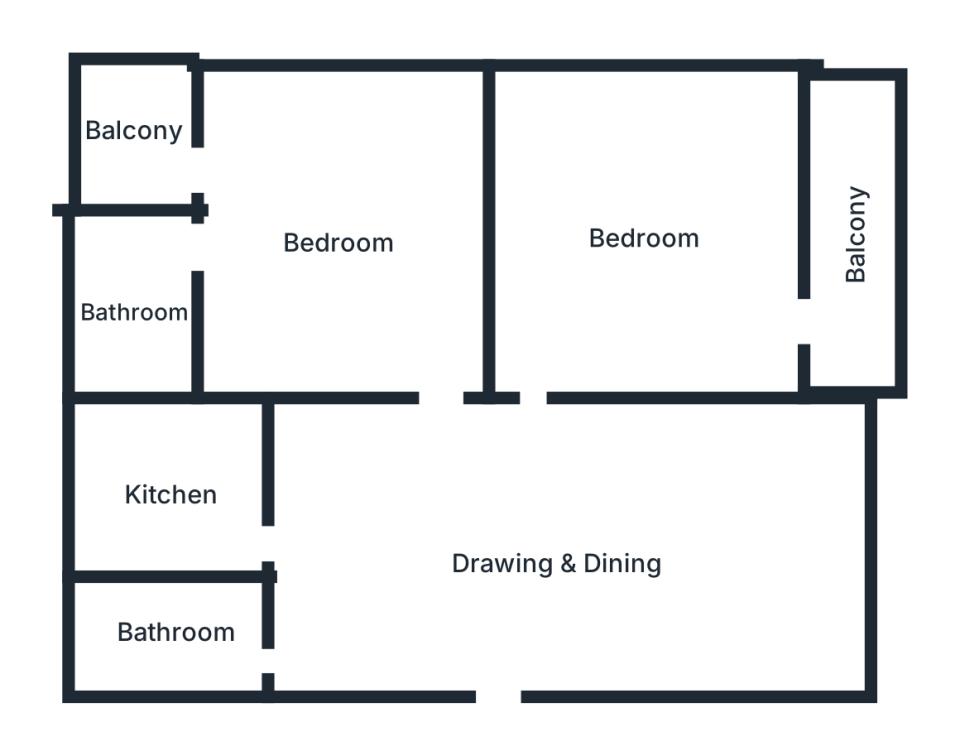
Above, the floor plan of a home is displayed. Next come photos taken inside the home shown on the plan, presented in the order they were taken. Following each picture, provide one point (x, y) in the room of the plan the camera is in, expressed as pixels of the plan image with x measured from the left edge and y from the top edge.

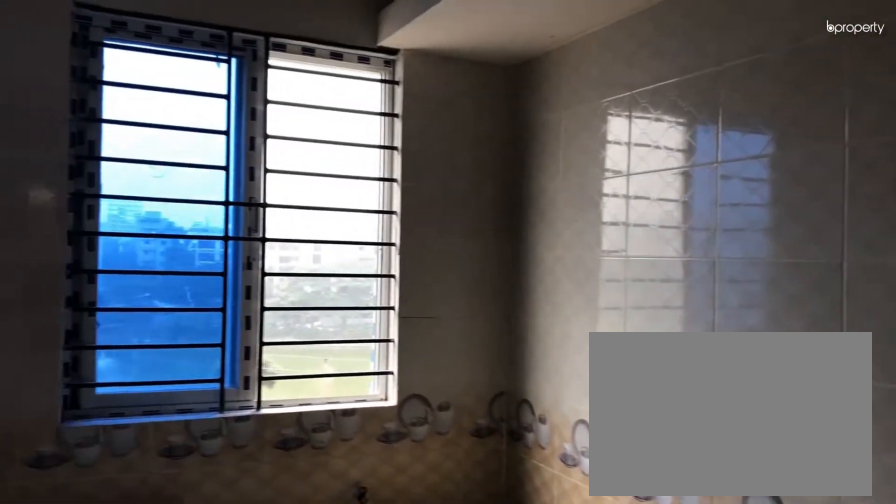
(173, 497)
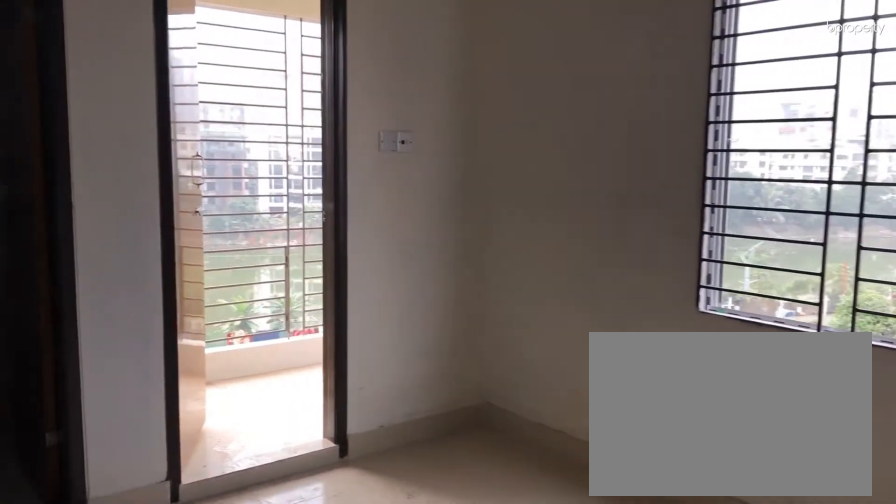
(324, 240)
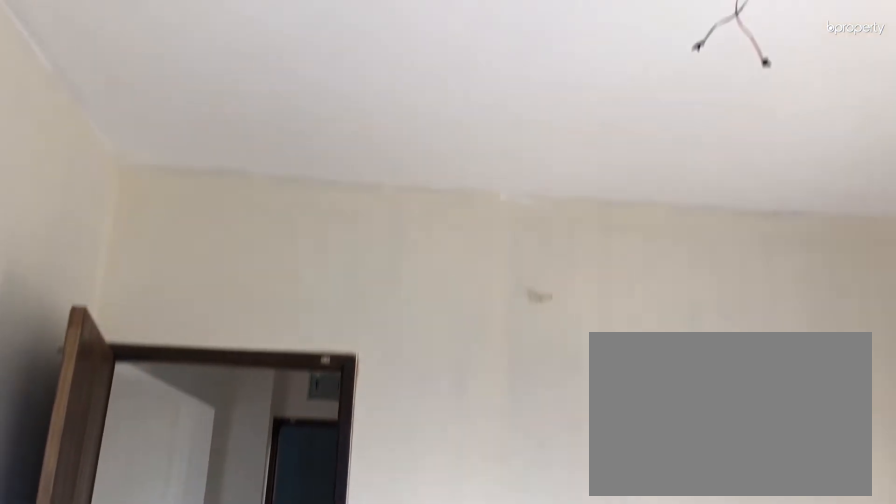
(324, 240)
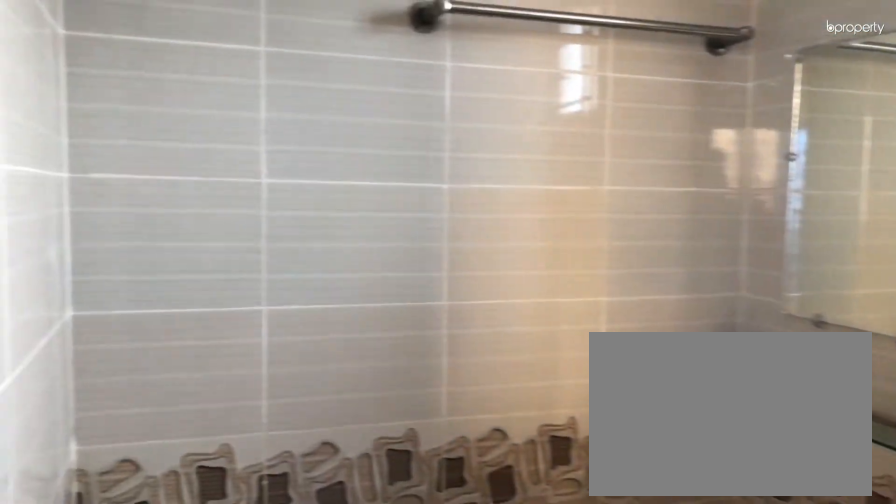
(130, 298)
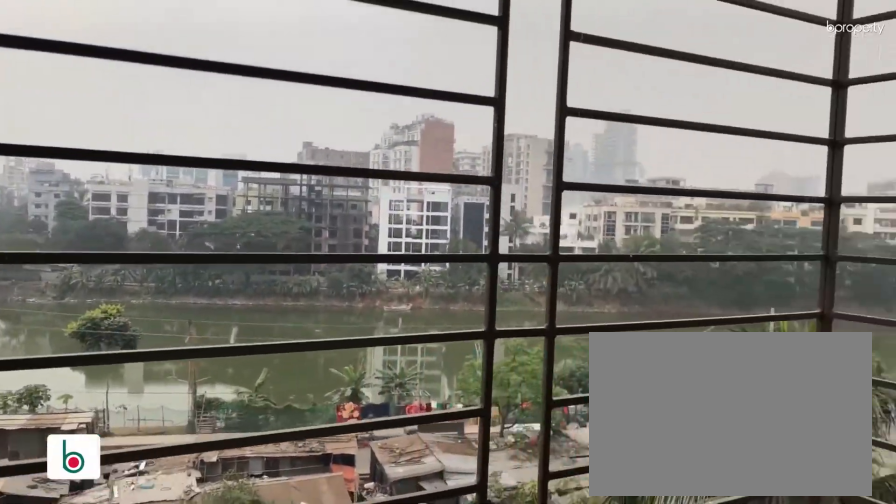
(147, 162)
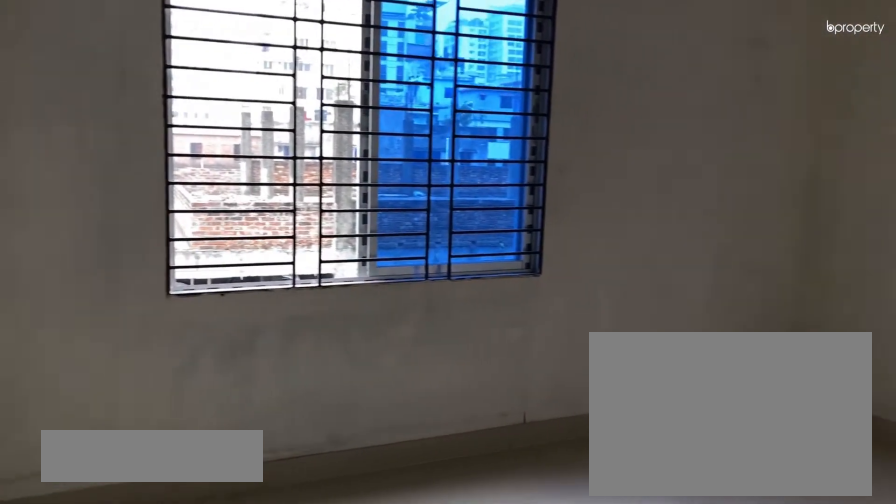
(643, 252)
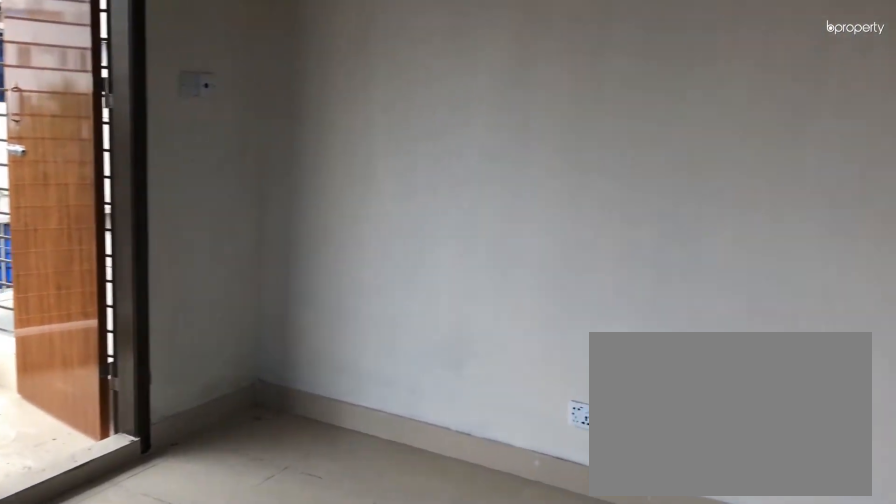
(643, 252)
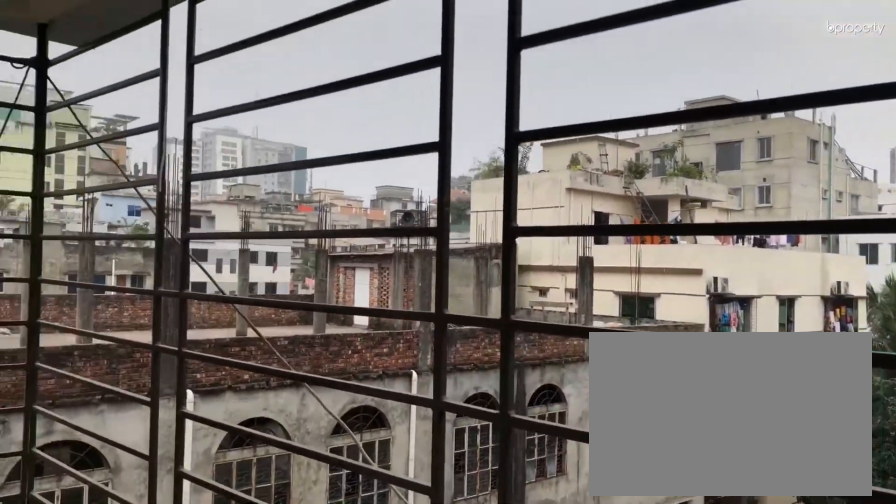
(857, 242)
